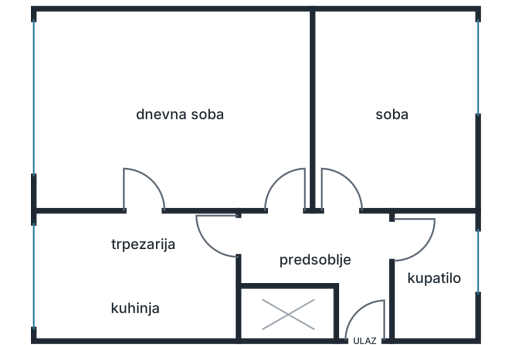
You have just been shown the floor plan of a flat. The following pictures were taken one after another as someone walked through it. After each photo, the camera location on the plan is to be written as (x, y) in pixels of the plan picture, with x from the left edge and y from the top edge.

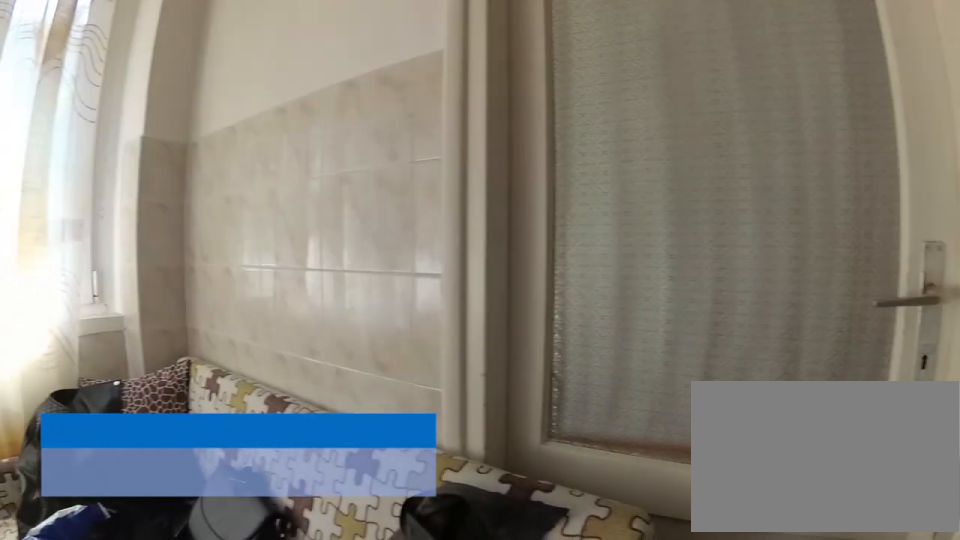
(96, 256)
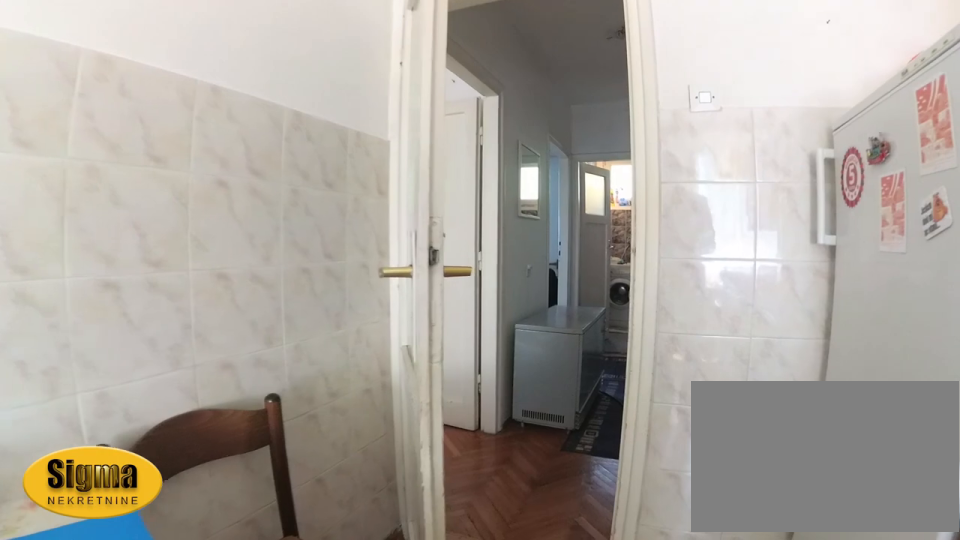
(123, 247)
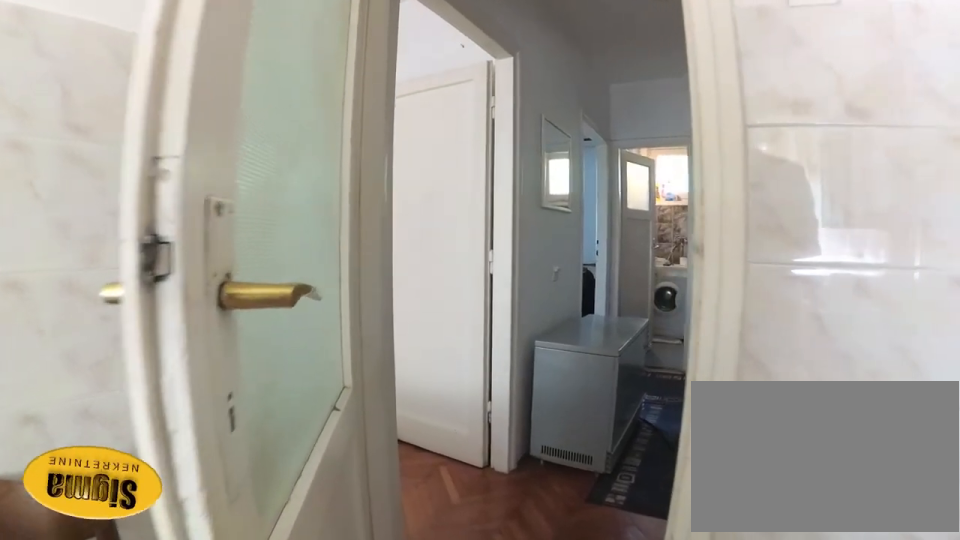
(156, 247)
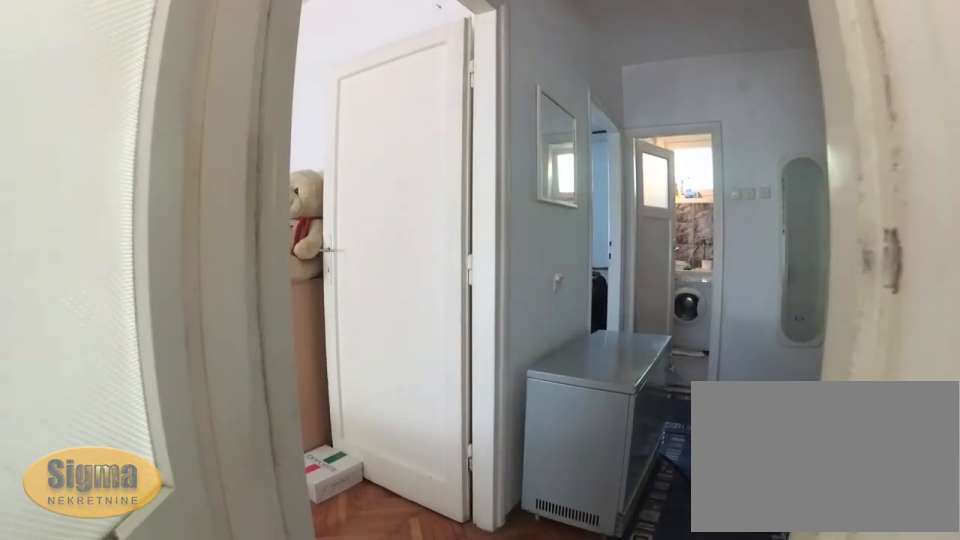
(190, 247)
